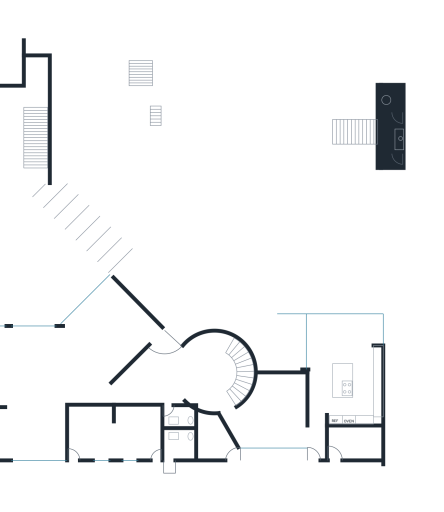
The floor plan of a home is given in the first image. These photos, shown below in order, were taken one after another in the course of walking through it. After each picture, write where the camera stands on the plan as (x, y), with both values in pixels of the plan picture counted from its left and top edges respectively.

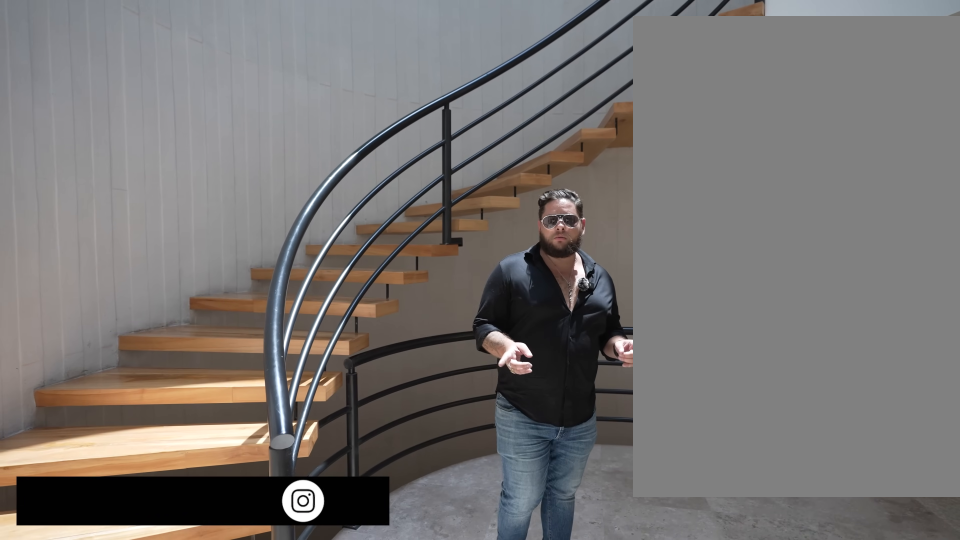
(205, 389)
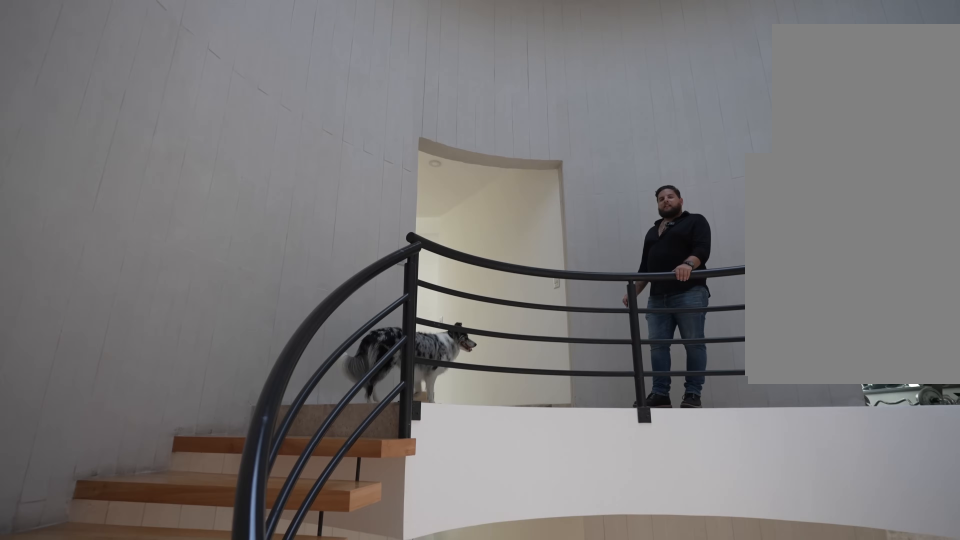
(218, 341)
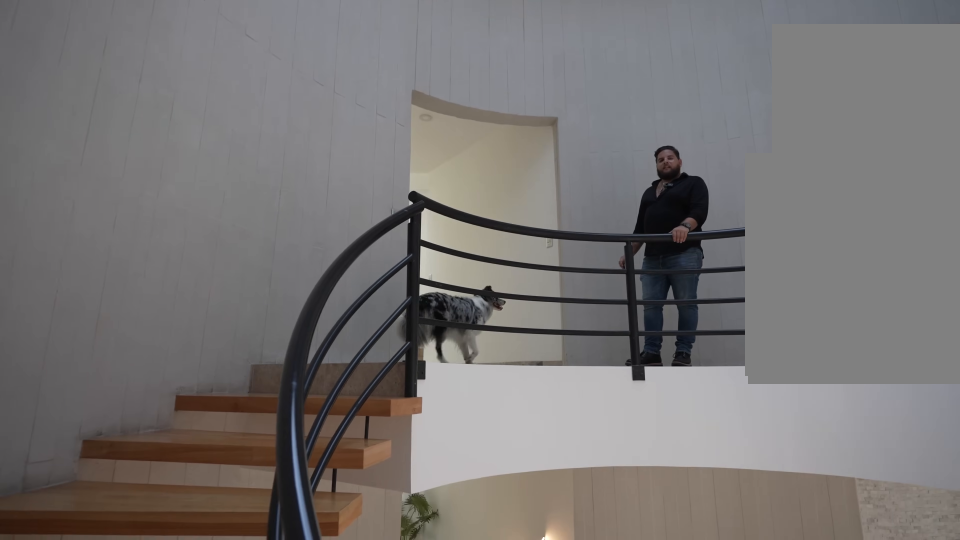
(221, 340)
